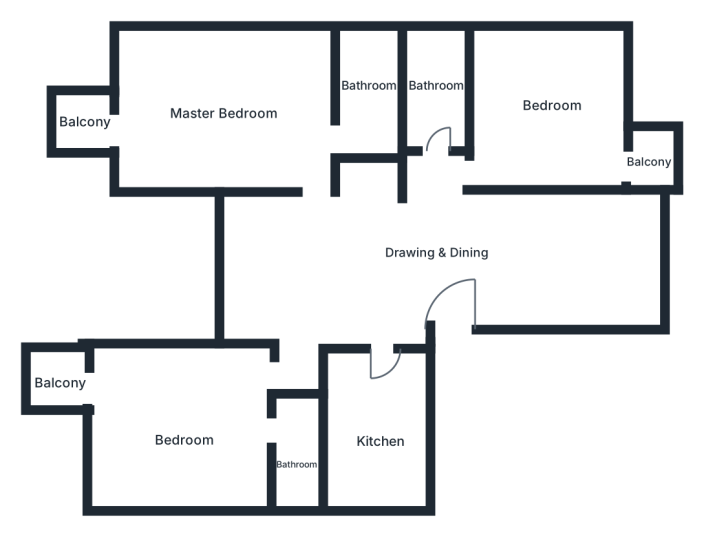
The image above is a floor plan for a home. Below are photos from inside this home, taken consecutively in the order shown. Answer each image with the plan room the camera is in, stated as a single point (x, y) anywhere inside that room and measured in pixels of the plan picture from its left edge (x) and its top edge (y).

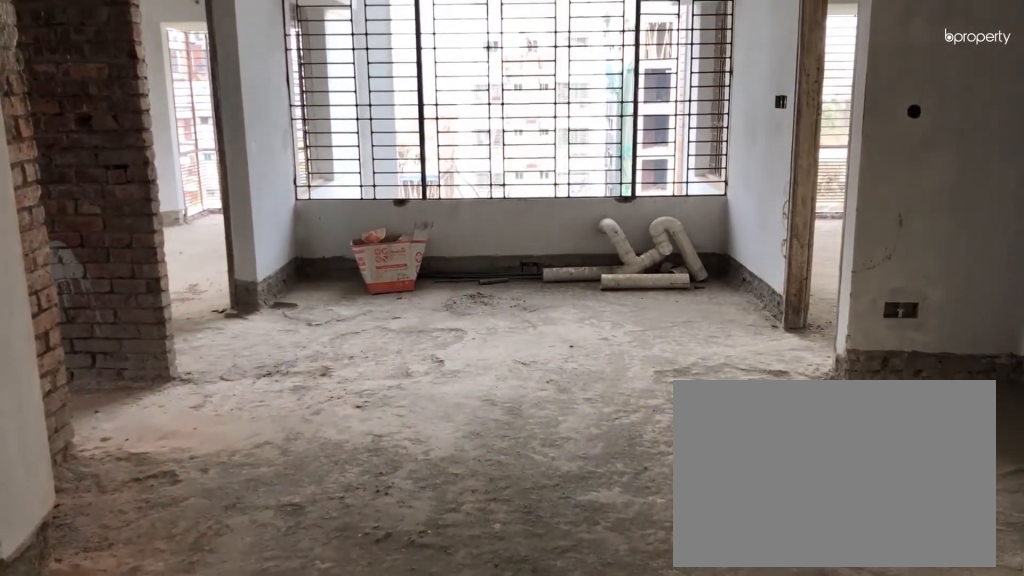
(319, 266)
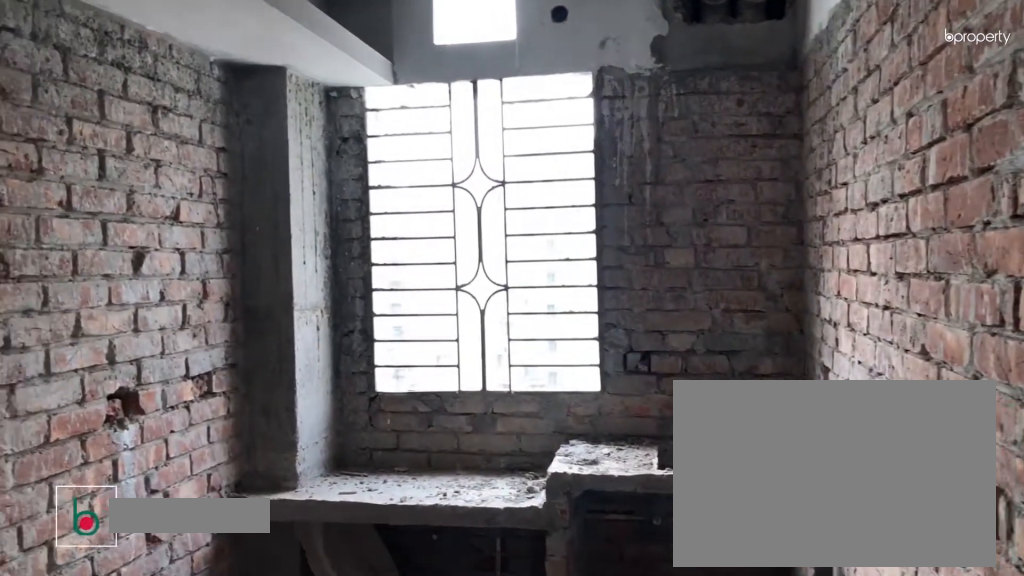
(374, 417)
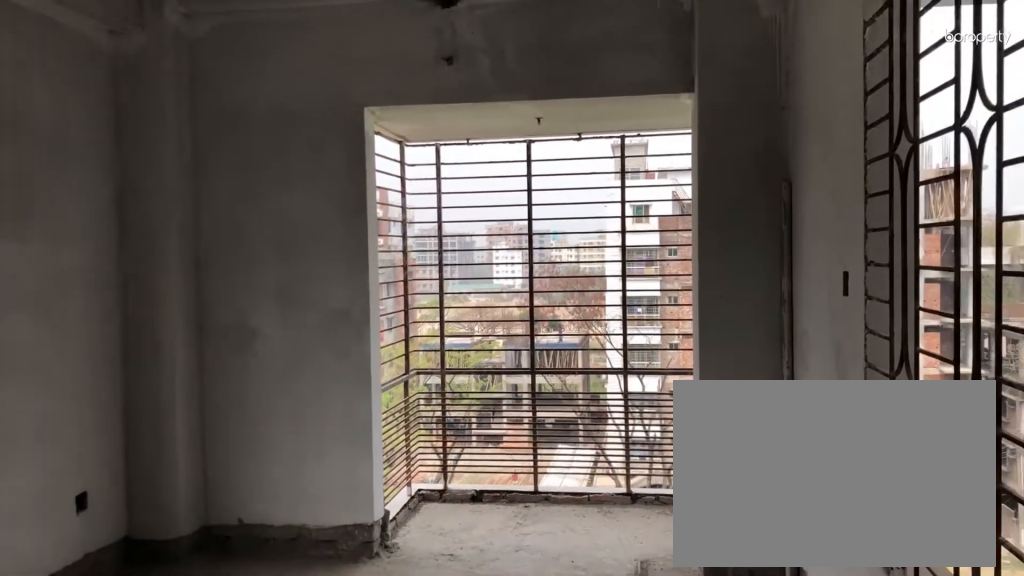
(190, 431)
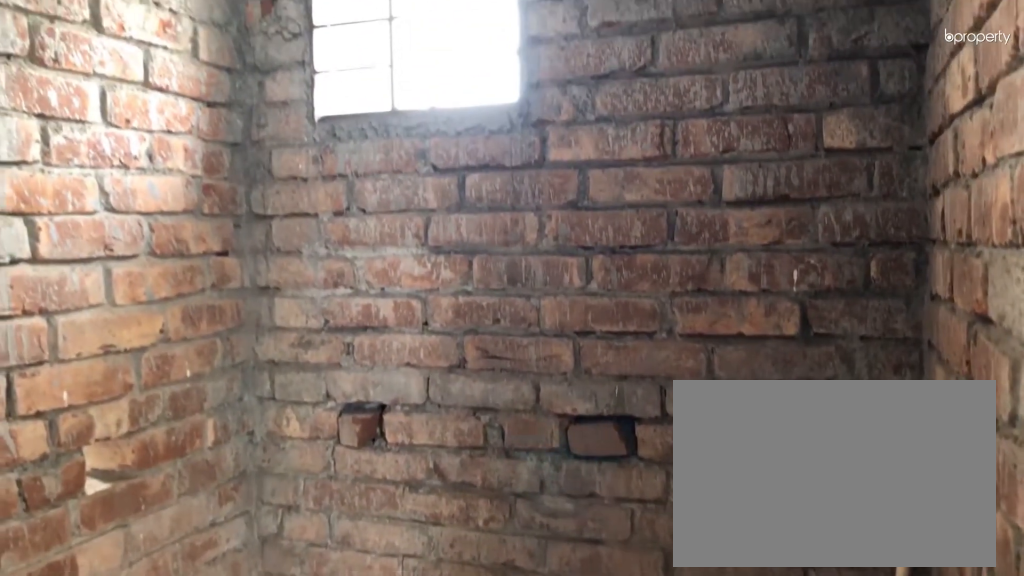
(298, 462)
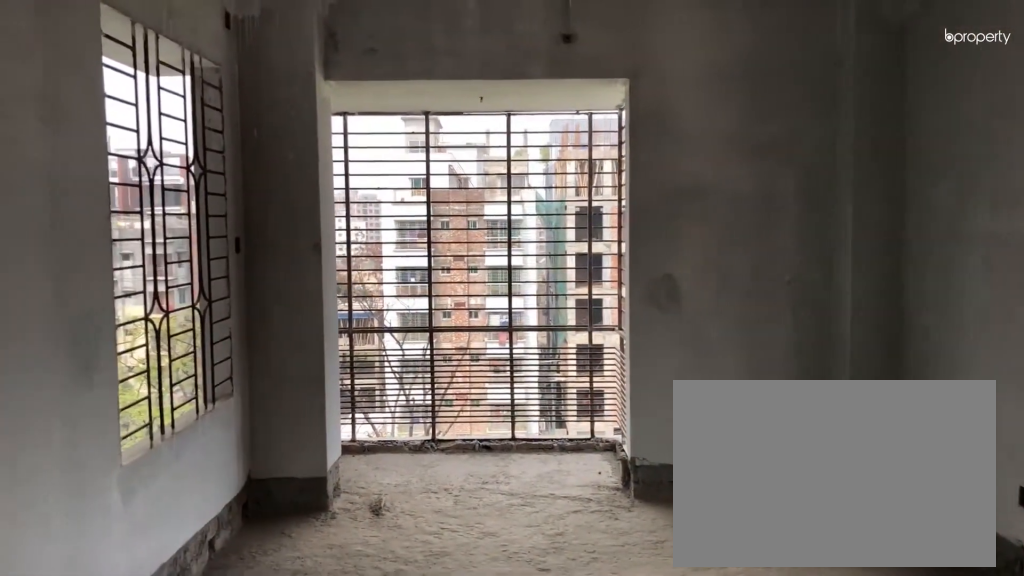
(235, 105)
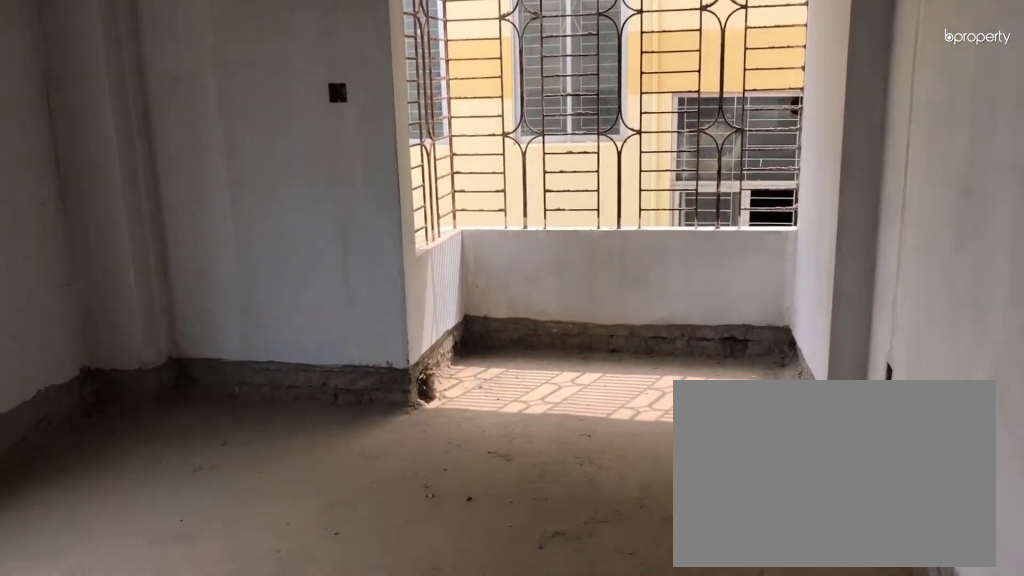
(546, 107)
